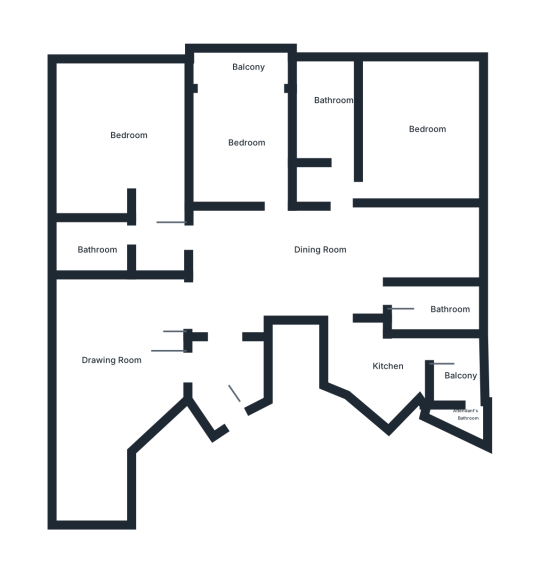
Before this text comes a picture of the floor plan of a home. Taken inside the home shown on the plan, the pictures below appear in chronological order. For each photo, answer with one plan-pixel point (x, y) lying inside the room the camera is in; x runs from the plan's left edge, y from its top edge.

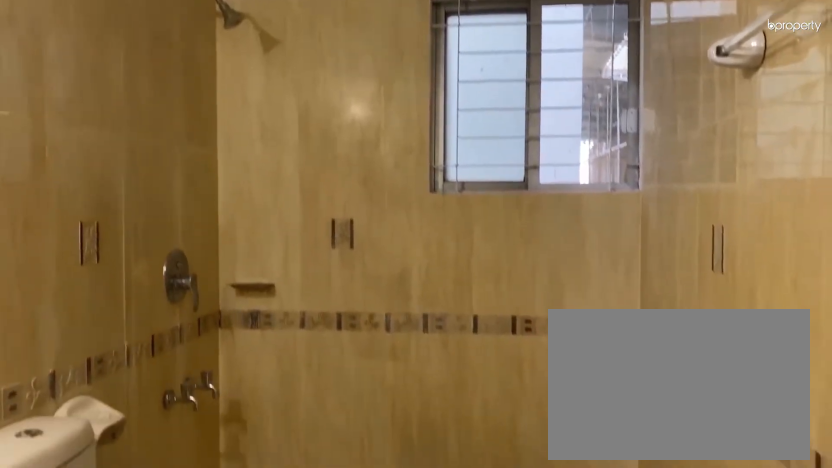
(334, 113)
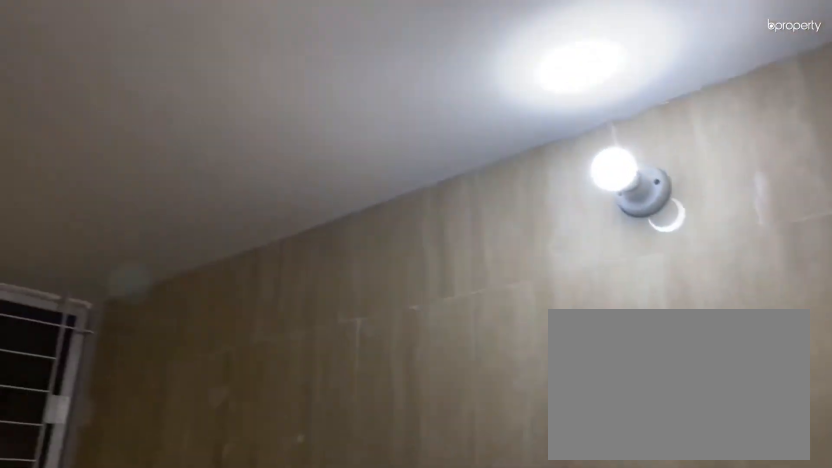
(437, 306)
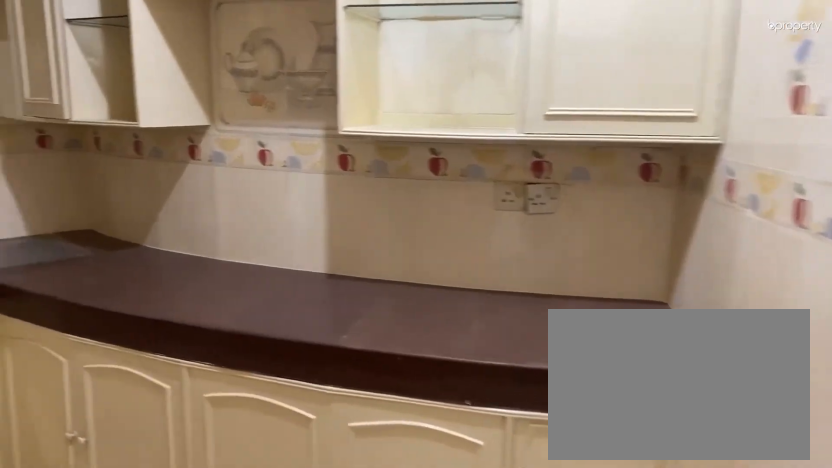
(384, 370)
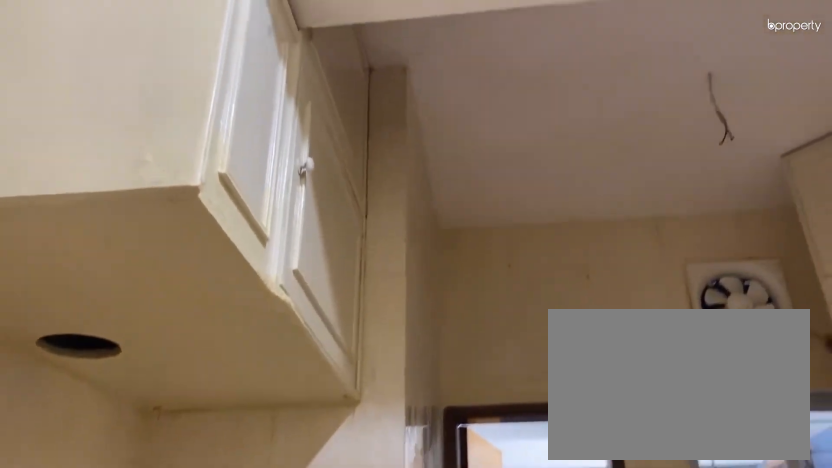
(384, 370)
